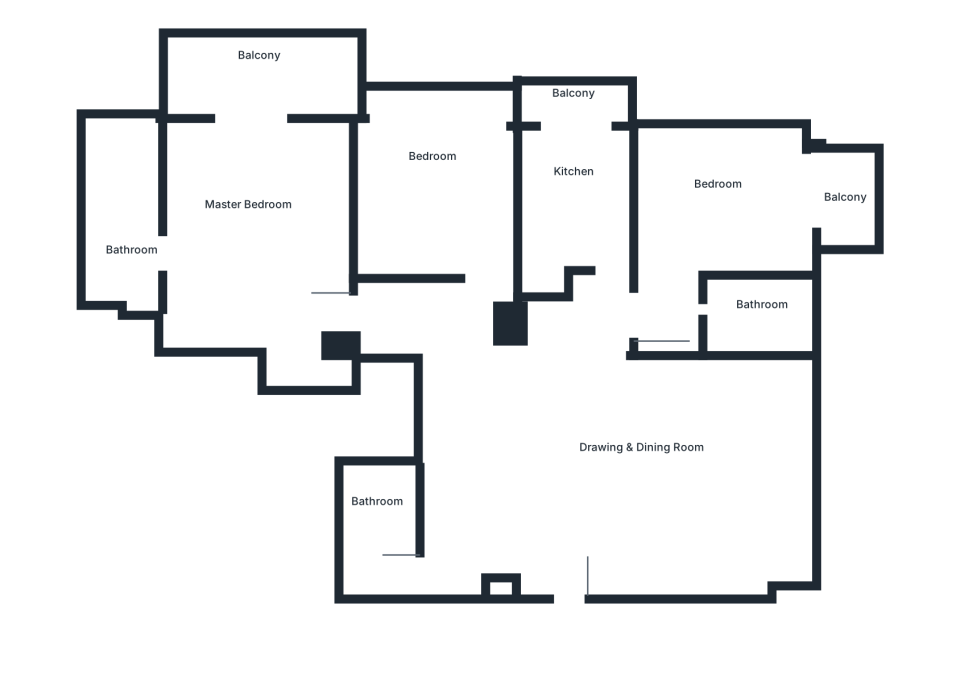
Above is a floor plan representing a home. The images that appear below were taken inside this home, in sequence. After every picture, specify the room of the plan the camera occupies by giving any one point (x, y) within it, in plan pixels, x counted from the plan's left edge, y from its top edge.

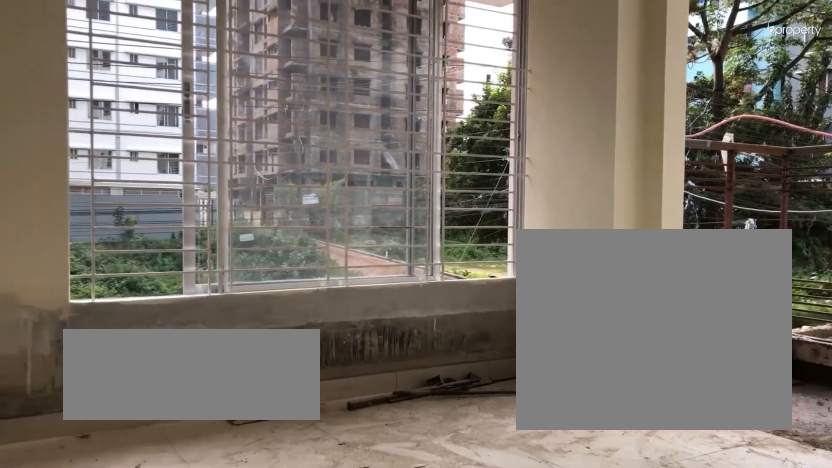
(716, 188)
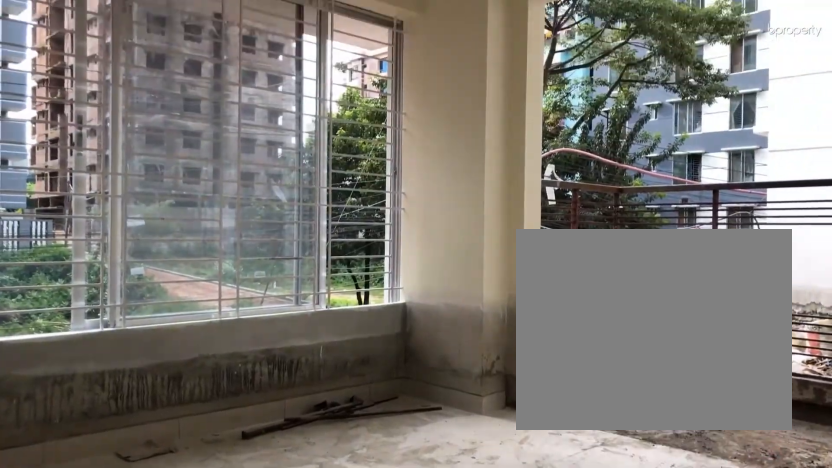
(716, 188)
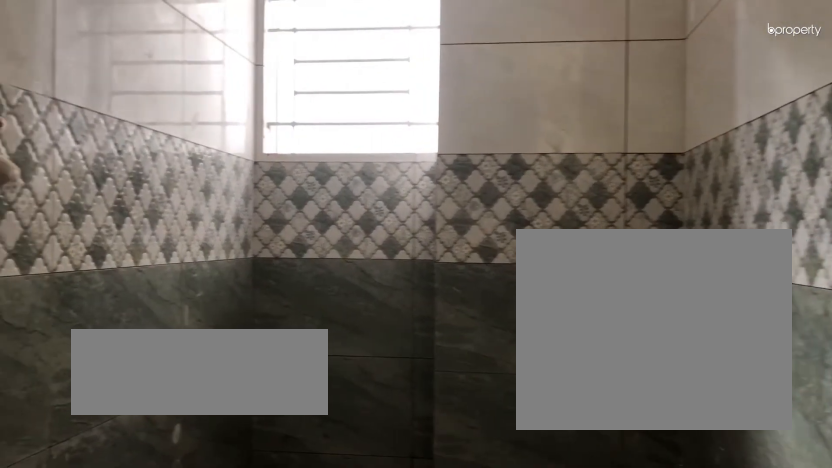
(763, 308)
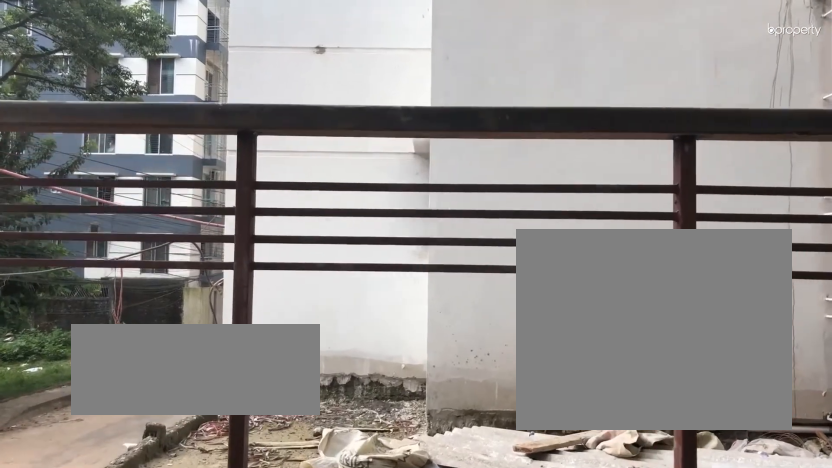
(842, 208)
